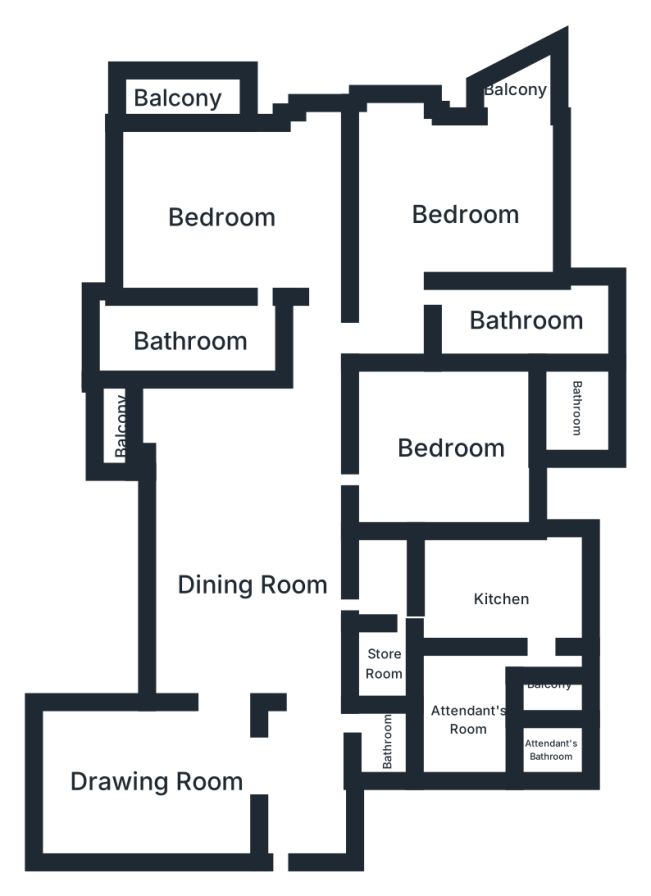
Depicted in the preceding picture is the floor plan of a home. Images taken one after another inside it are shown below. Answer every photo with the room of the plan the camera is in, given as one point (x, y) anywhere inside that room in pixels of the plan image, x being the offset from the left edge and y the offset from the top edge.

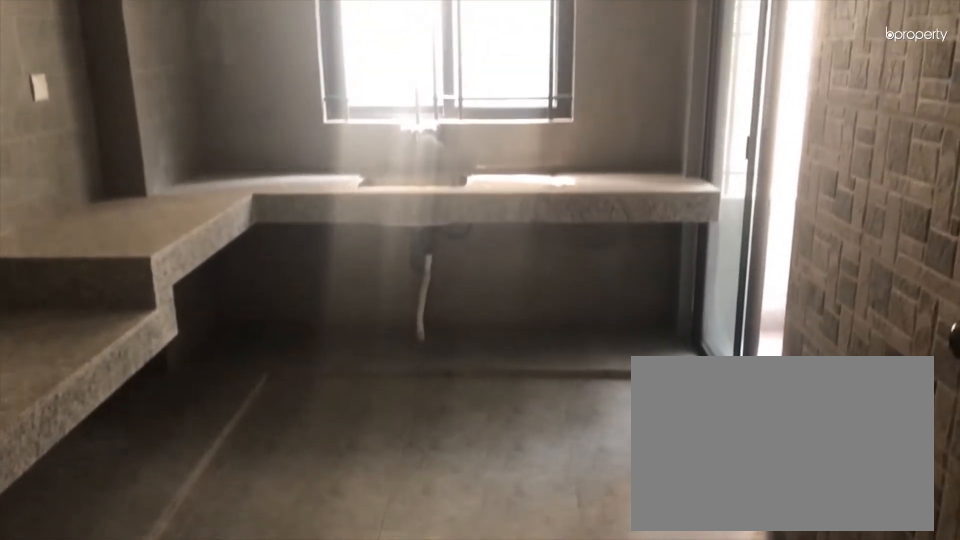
(508, 602)
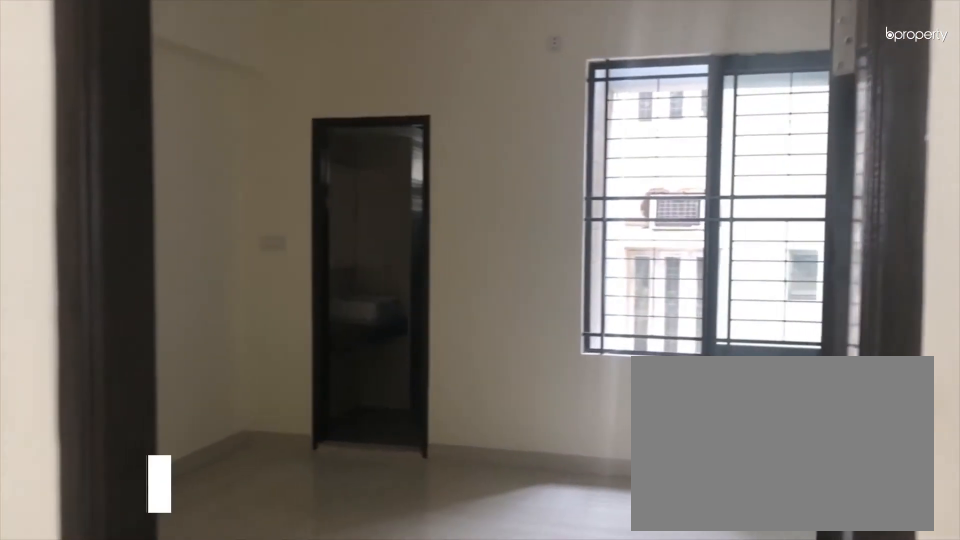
(449, 443)
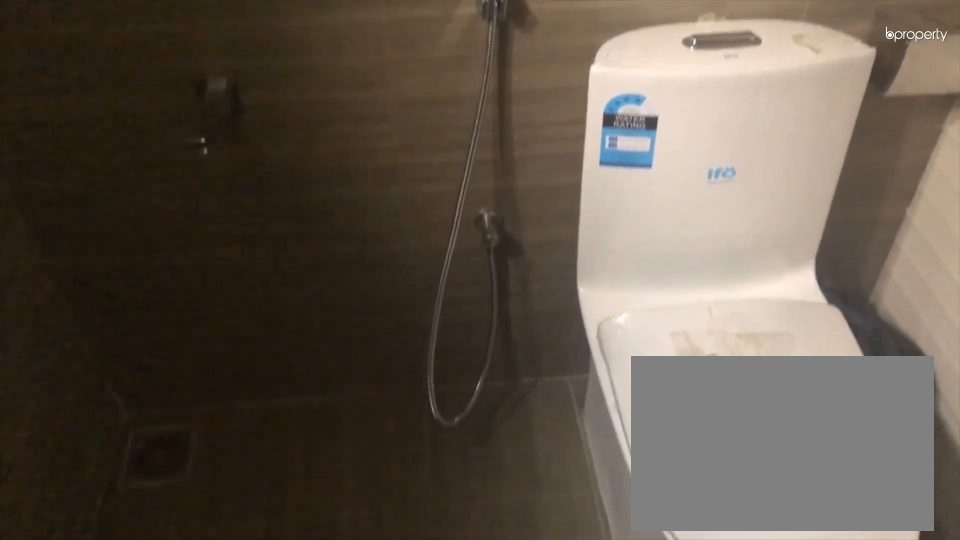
(576, 408)
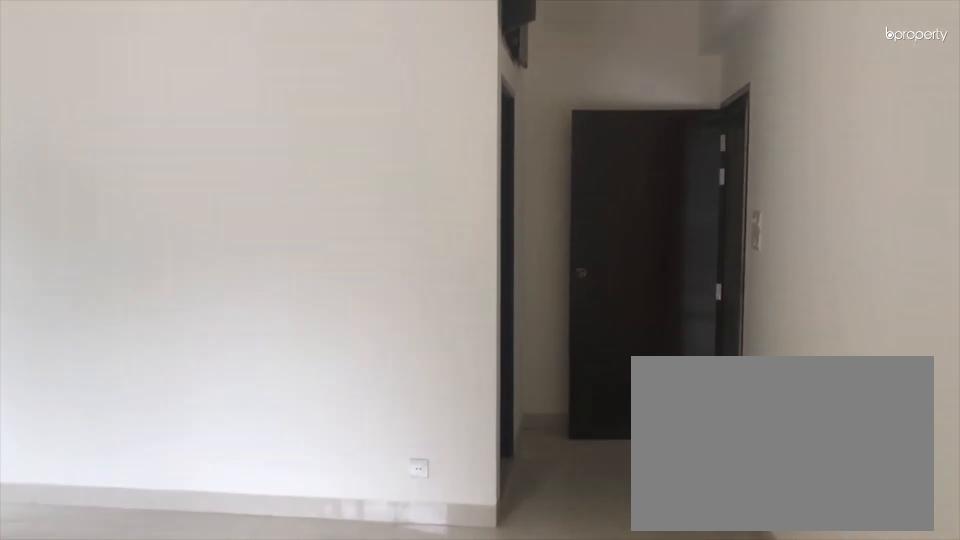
(466, 221)
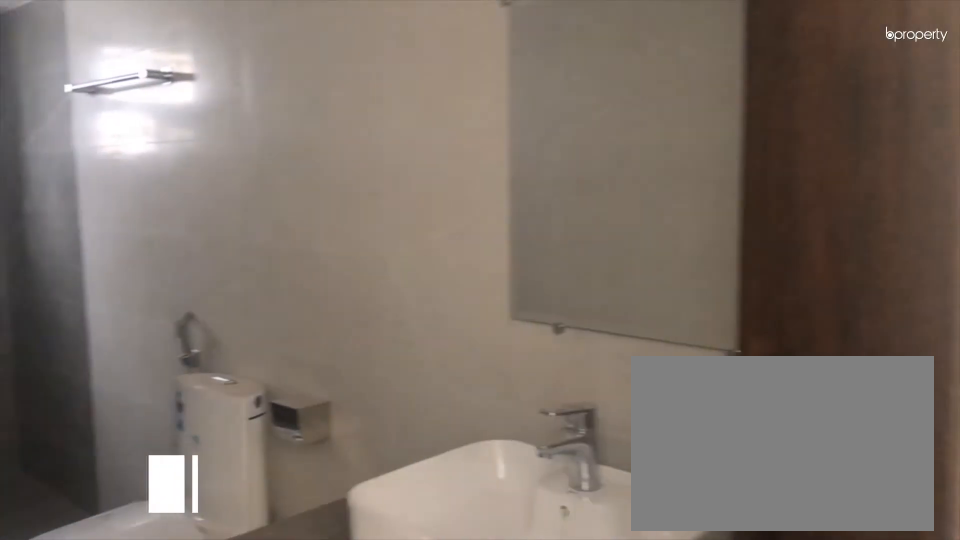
(522, 329)
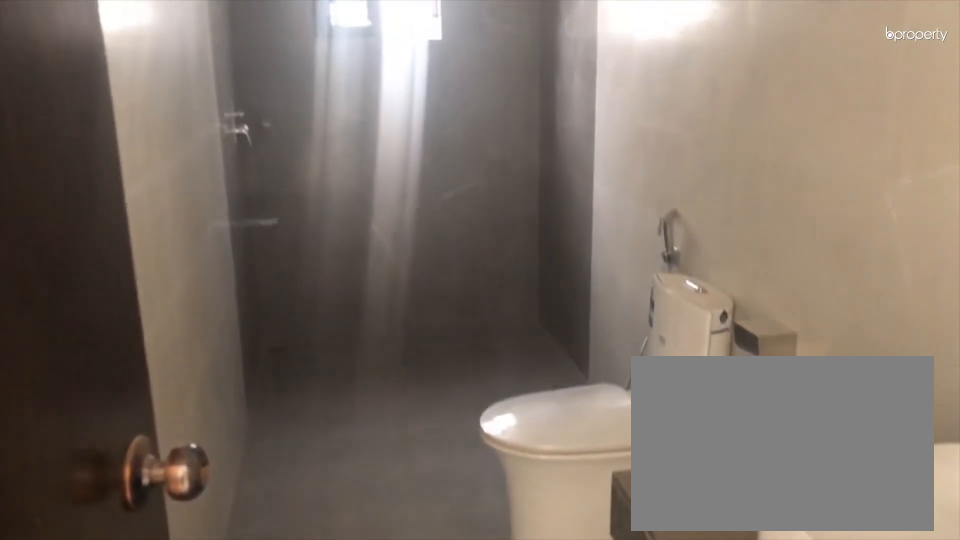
(522, 329)
